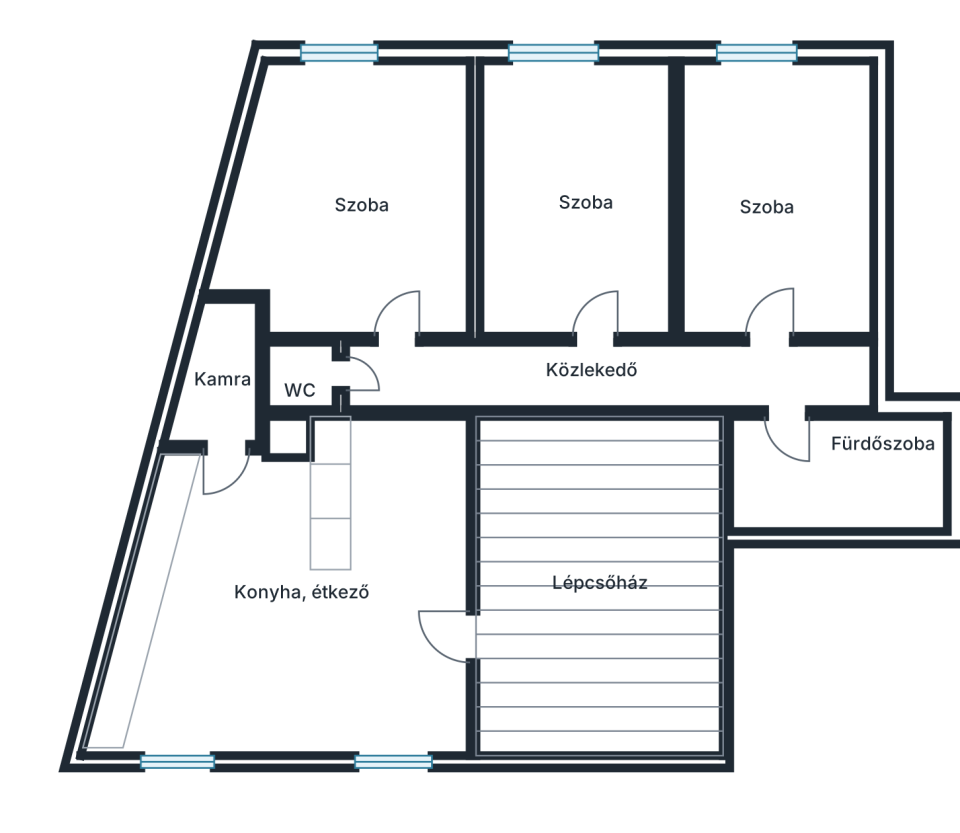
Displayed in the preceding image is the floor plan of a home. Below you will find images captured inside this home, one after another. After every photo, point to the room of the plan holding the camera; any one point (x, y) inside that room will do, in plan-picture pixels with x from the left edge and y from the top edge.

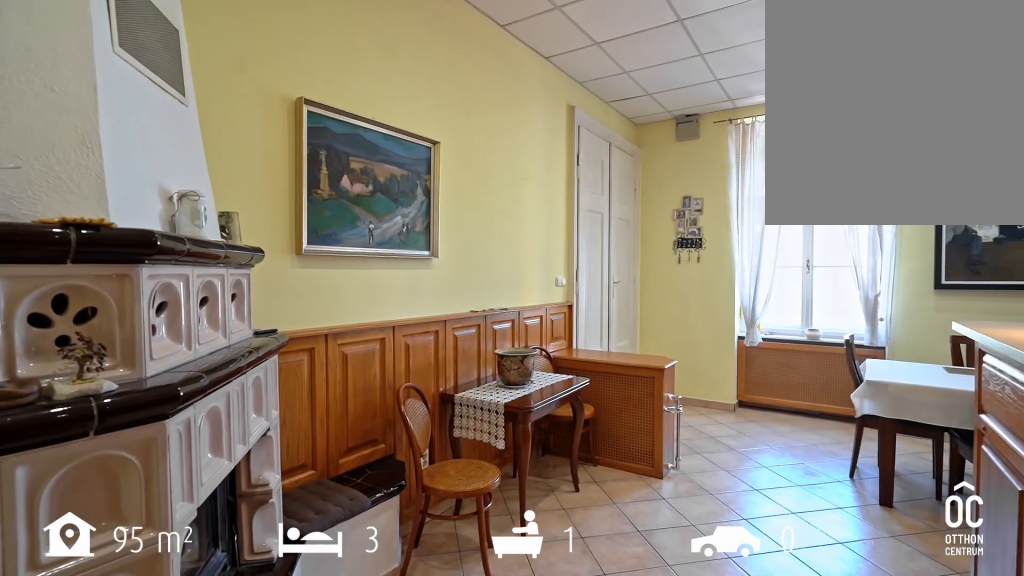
(309, 597)
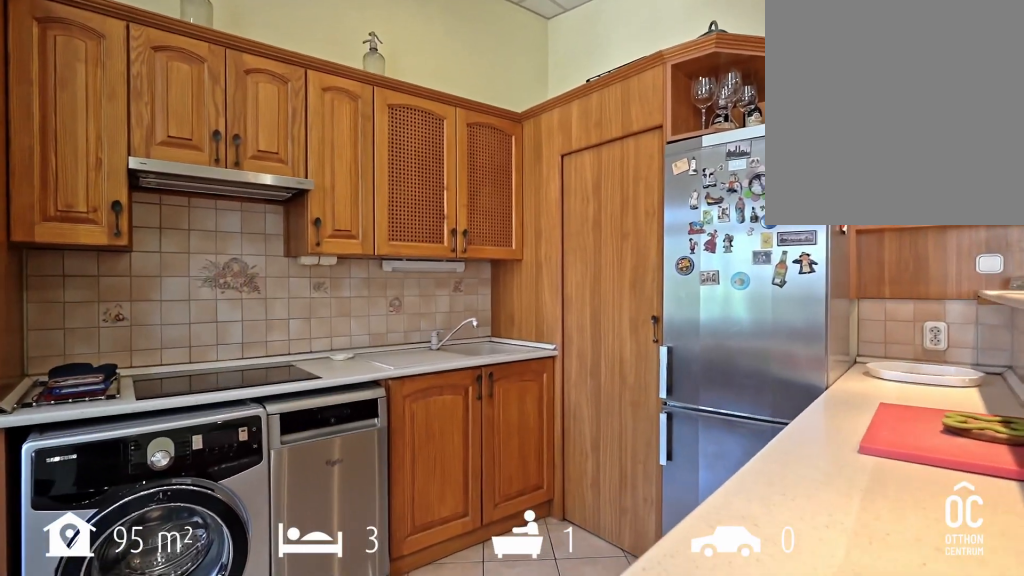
(308, 597)
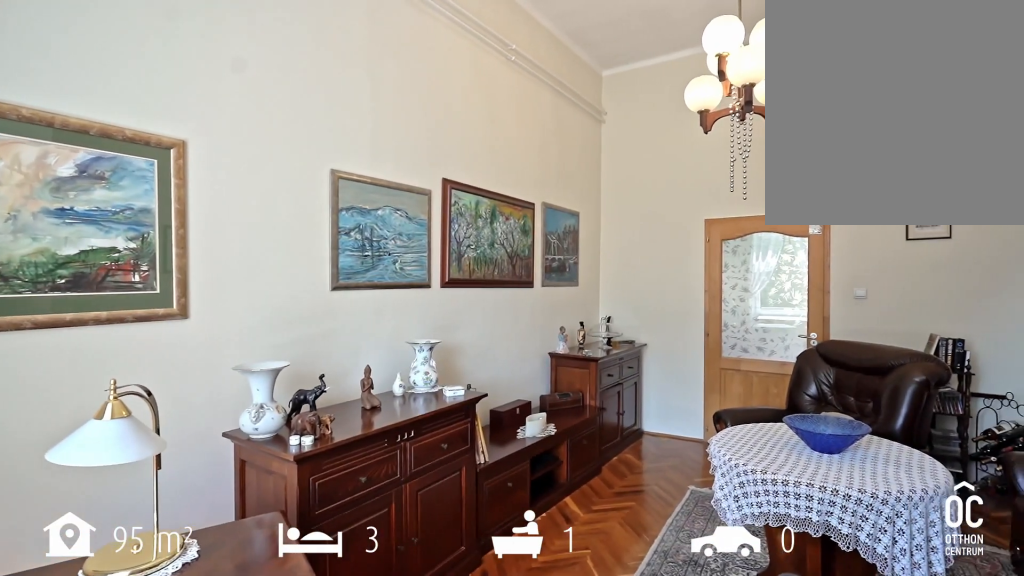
(360, 210)
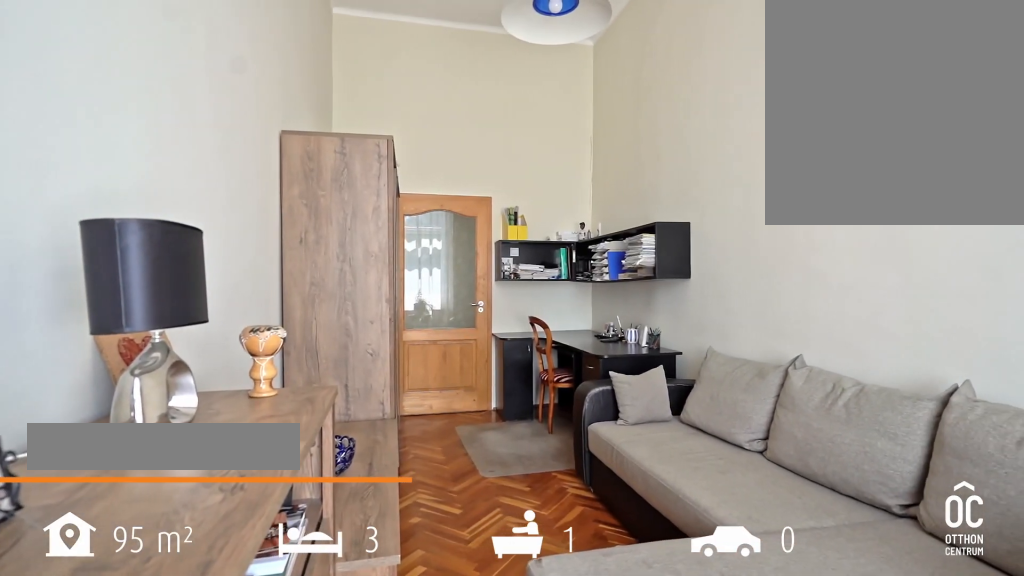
(575, 205)
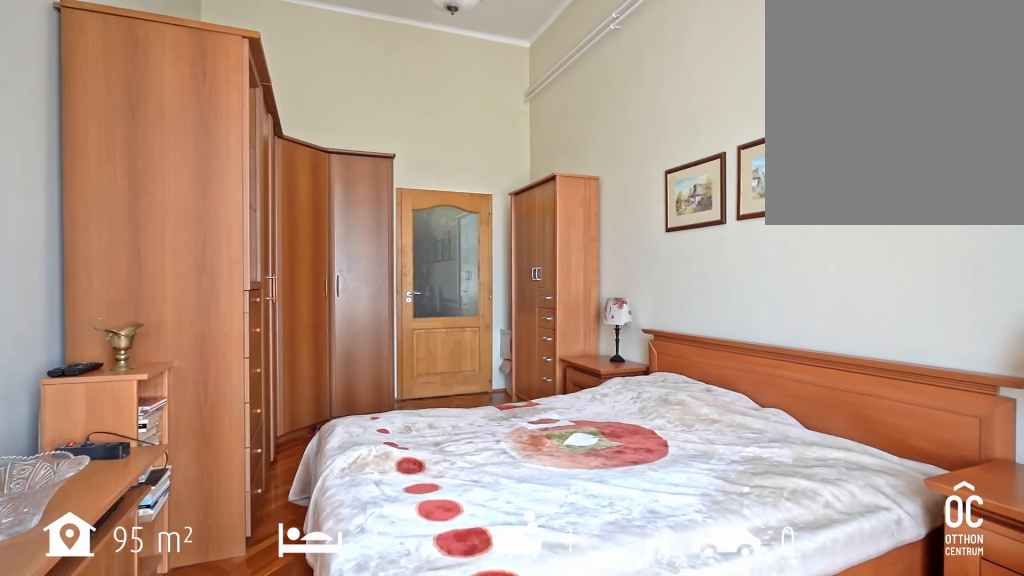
(767, 195)
